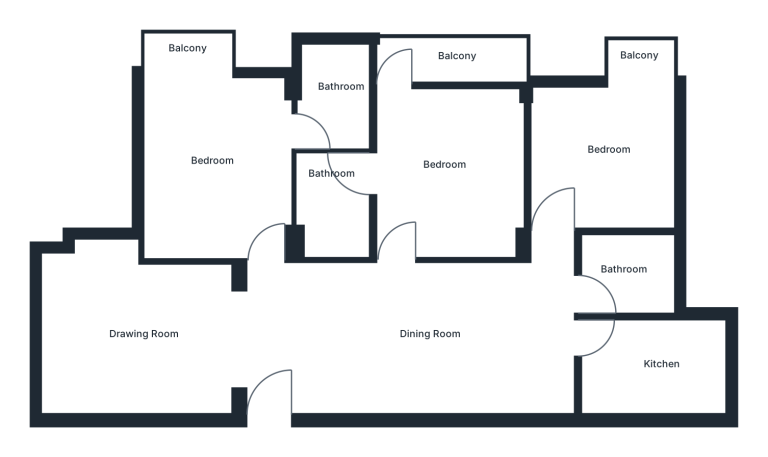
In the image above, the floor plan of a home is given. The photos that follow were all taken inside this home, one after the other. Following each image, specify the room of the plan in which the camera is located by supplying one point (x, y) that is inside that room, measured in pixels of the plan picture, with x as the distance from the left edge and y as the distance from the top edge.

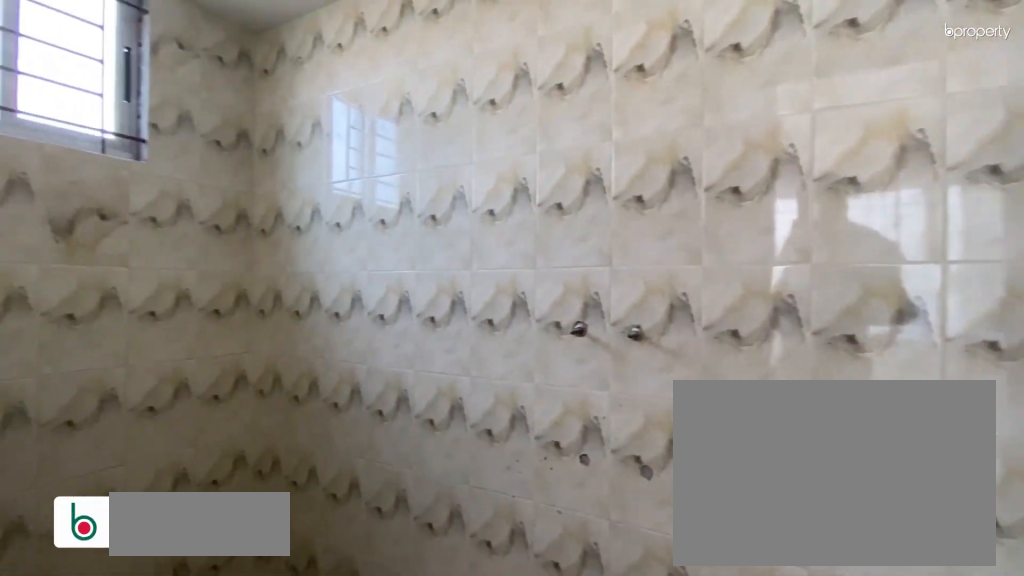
(333, 100)
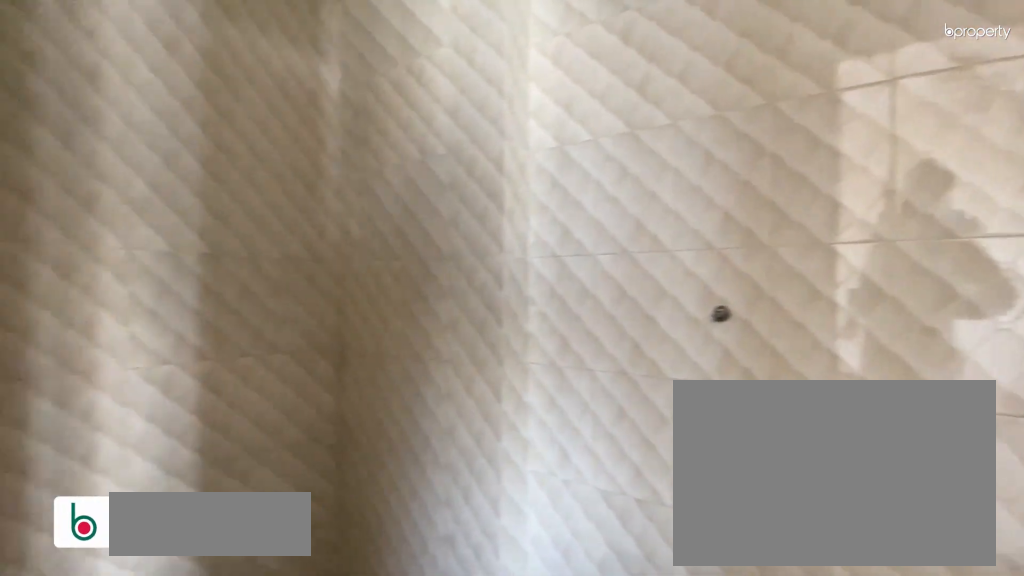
(332, 204)
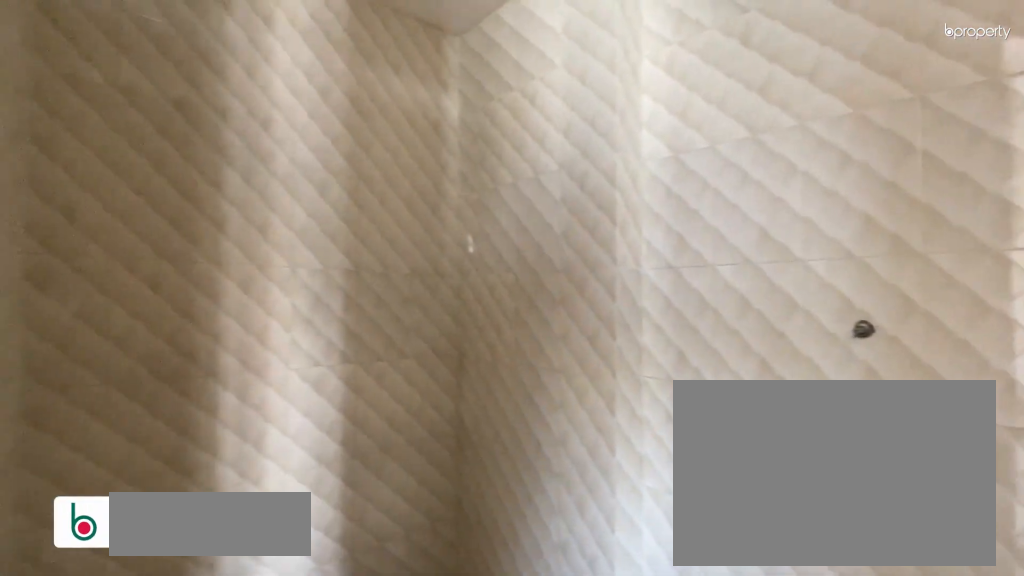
(332, 204)
